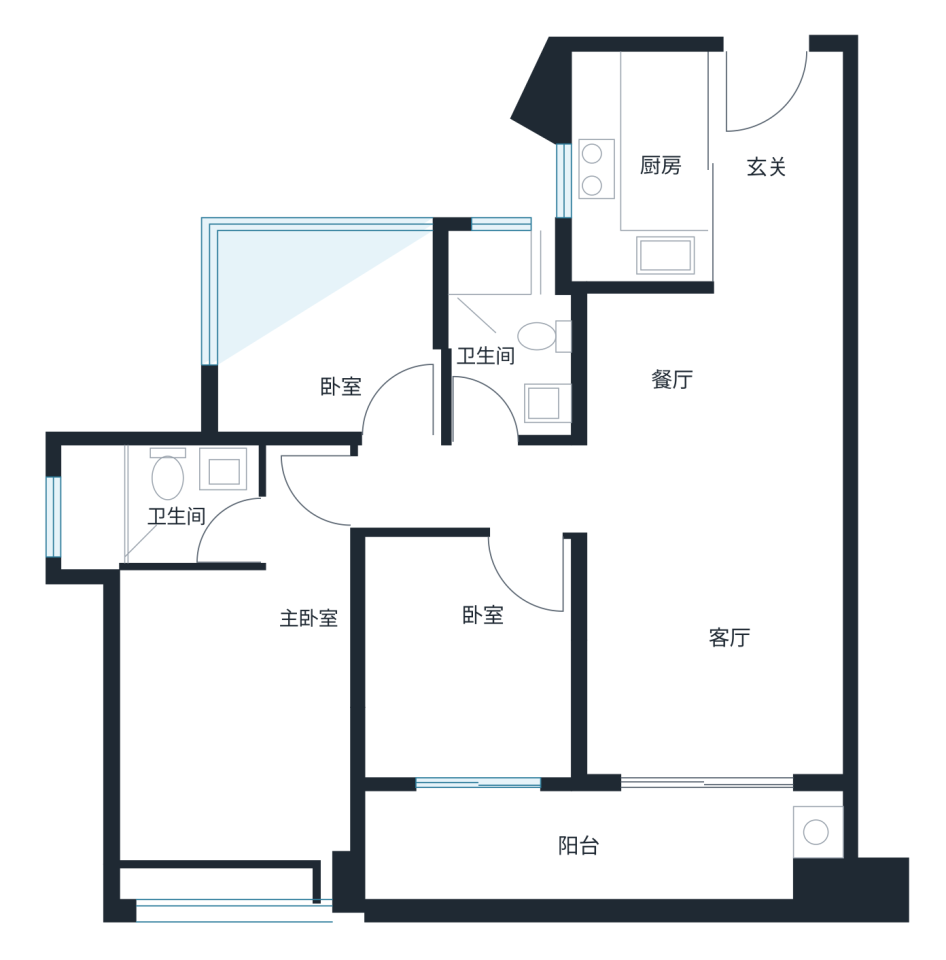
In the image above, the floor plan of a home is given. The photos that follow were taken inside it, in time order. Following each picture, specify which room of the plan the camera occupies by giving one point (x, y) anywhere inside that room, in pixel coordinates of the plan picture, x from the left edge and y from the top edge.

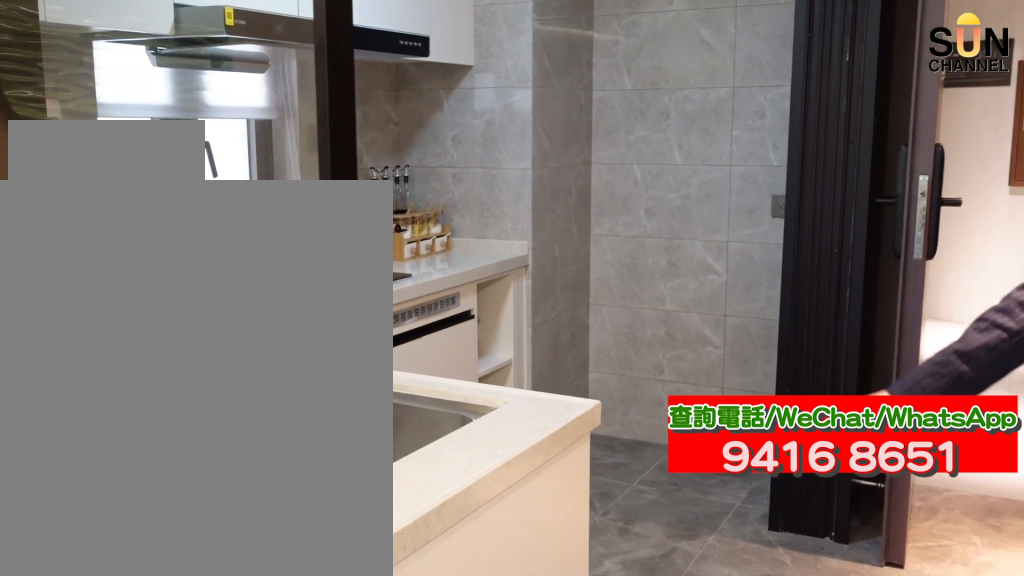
(646, 166)
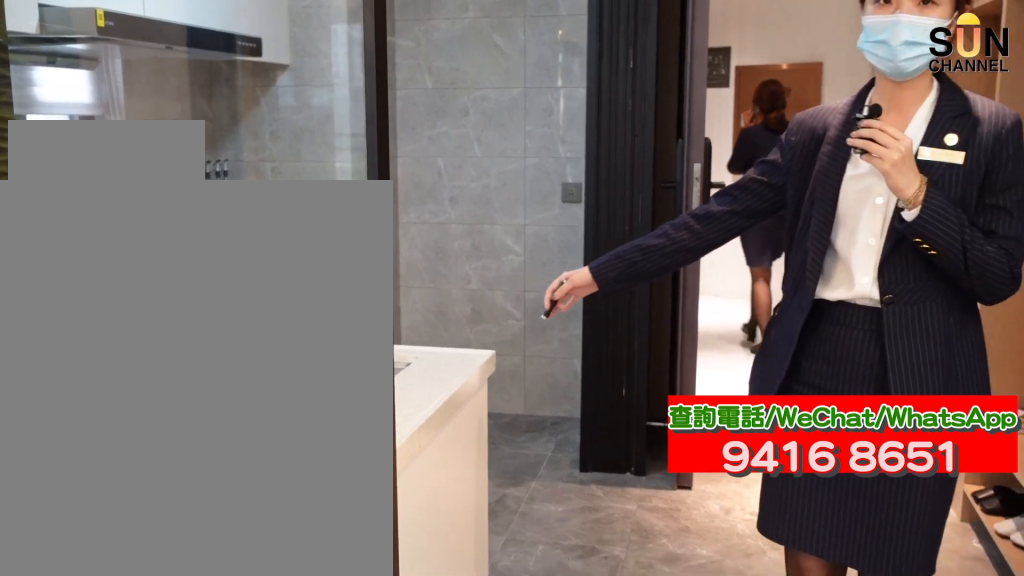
(646, 166)
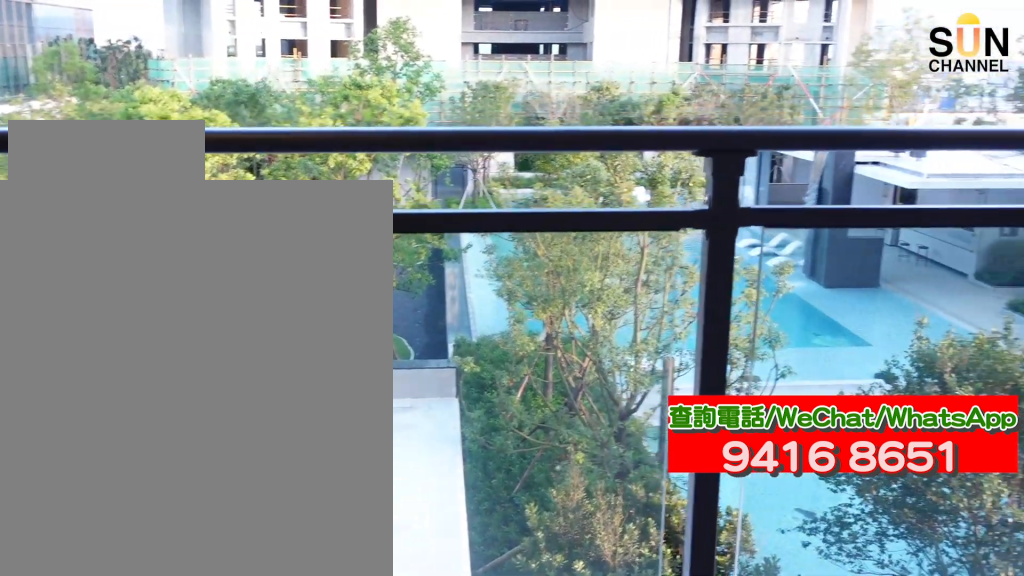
(599, 852)
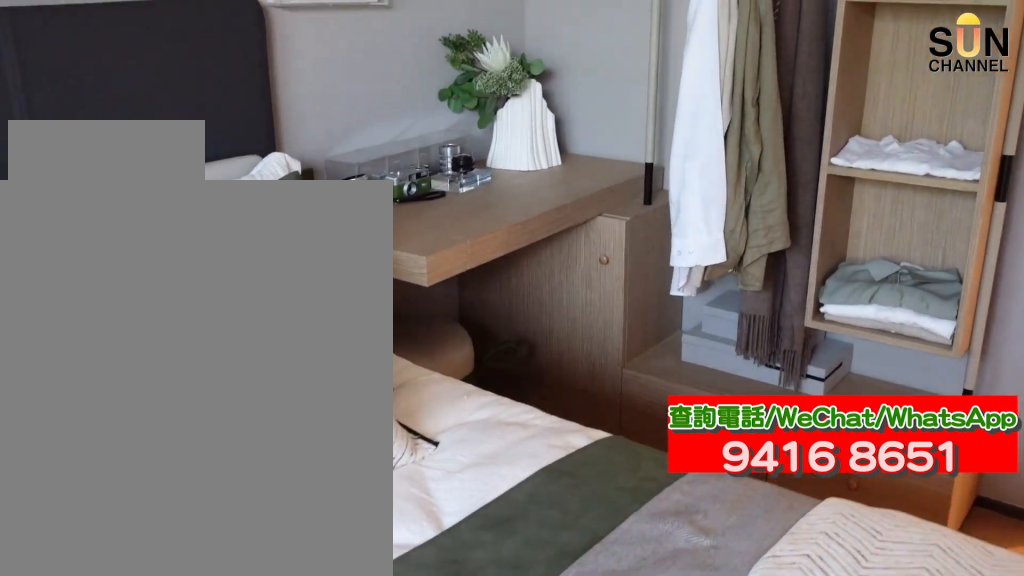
(473, 664)
